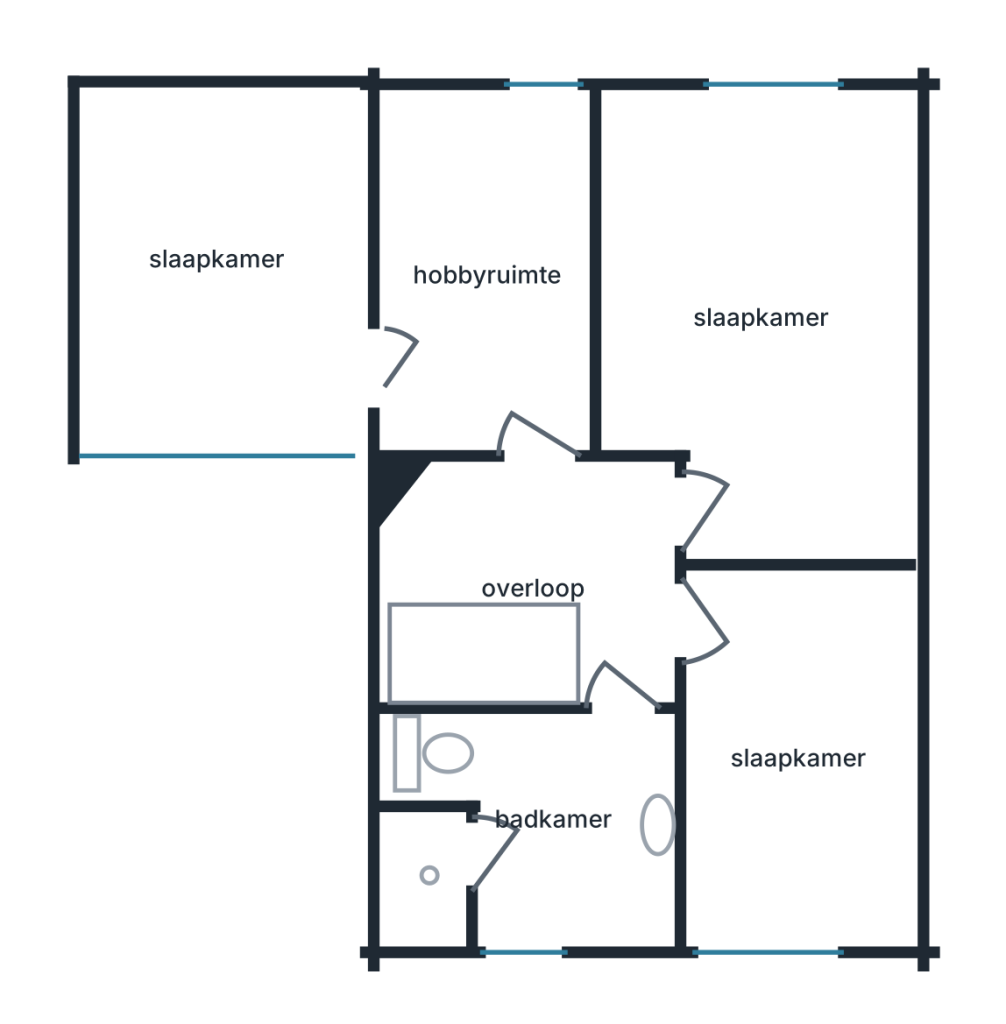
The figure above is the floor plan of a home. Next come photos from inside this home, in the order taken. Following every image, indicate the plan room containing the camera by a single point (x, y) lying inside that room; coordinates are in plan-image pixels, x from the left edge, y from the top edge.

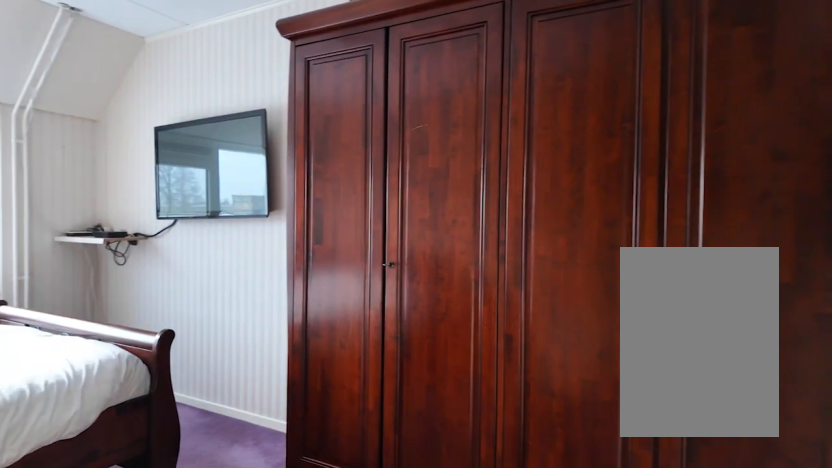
(763, 314)
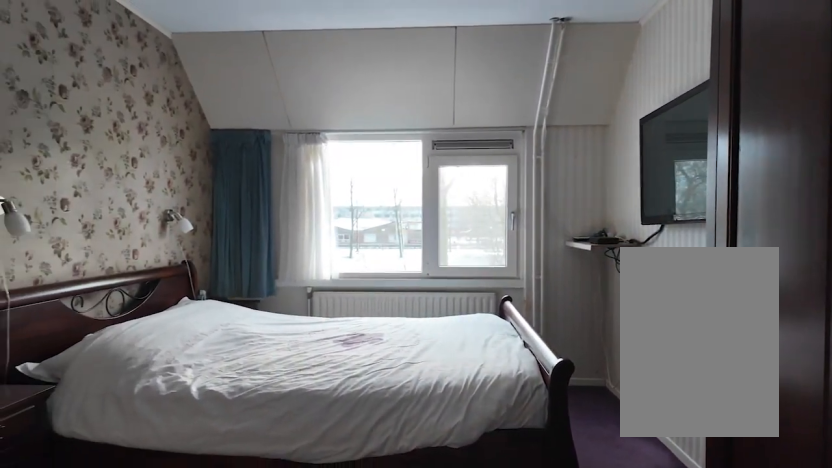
(763, 314)
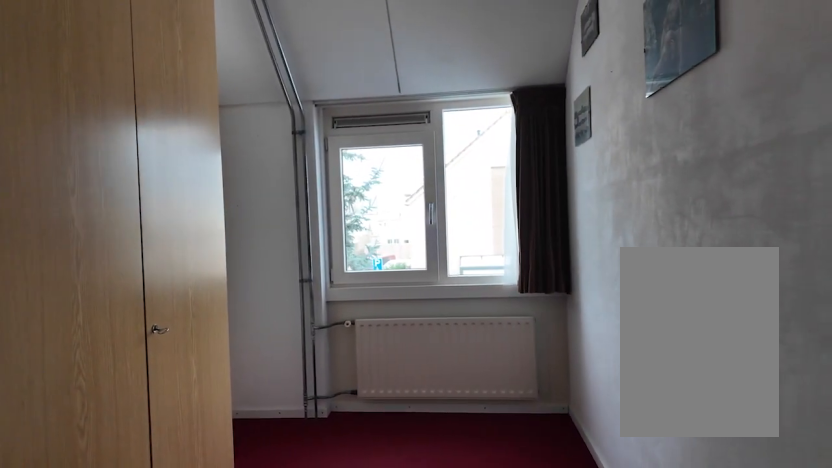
(798, 753)
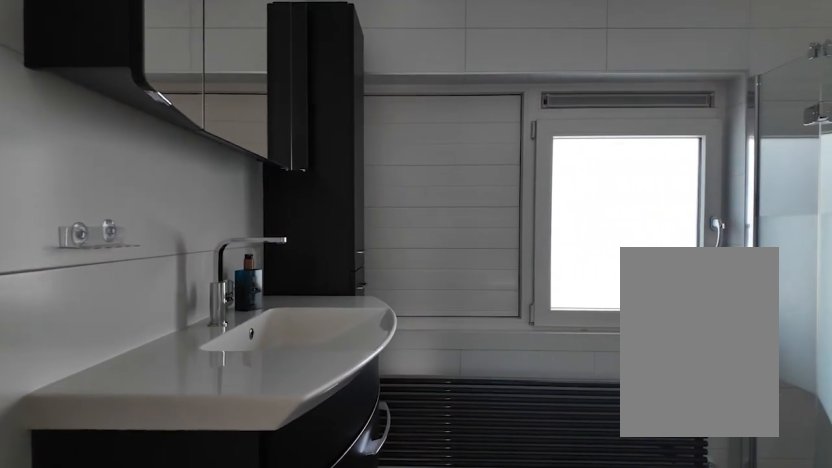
(533, 836)
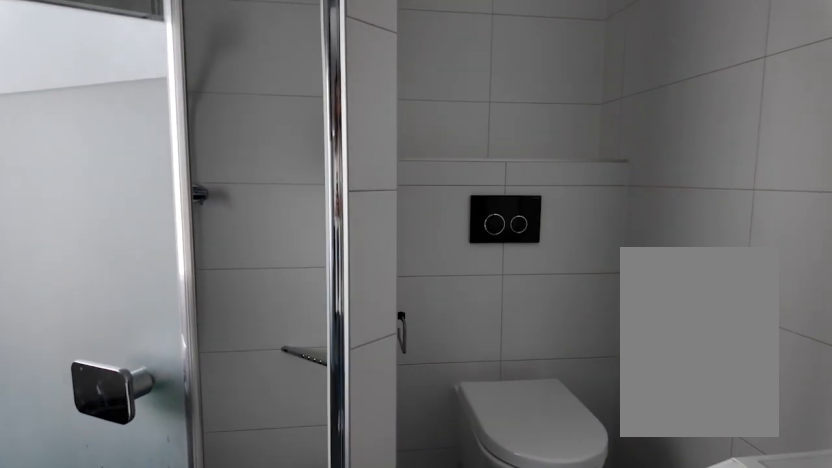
(533, 836)
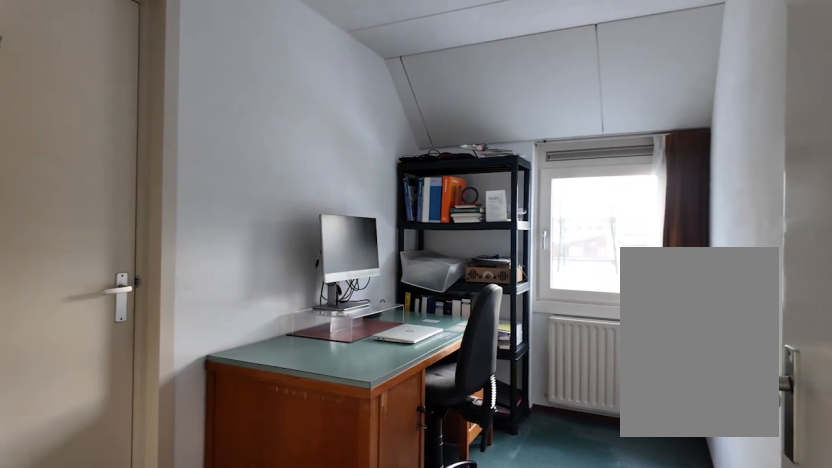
(485, 273)
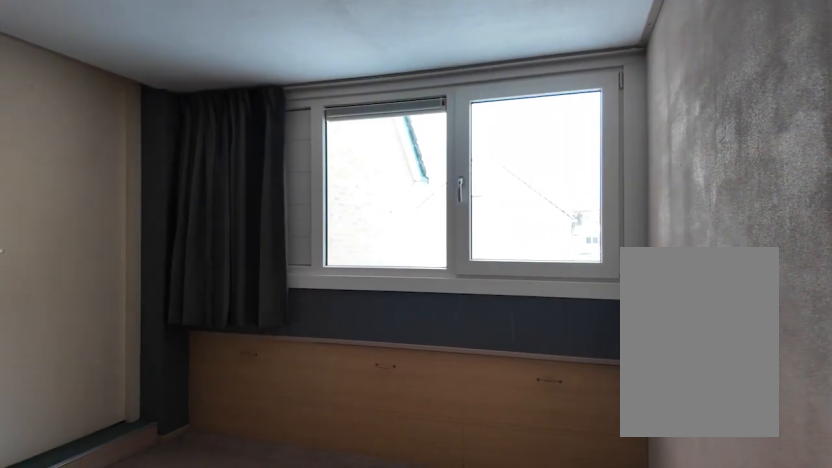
(222, 264)
